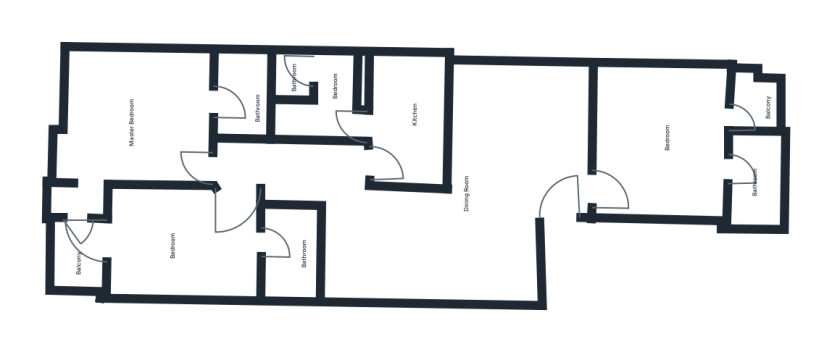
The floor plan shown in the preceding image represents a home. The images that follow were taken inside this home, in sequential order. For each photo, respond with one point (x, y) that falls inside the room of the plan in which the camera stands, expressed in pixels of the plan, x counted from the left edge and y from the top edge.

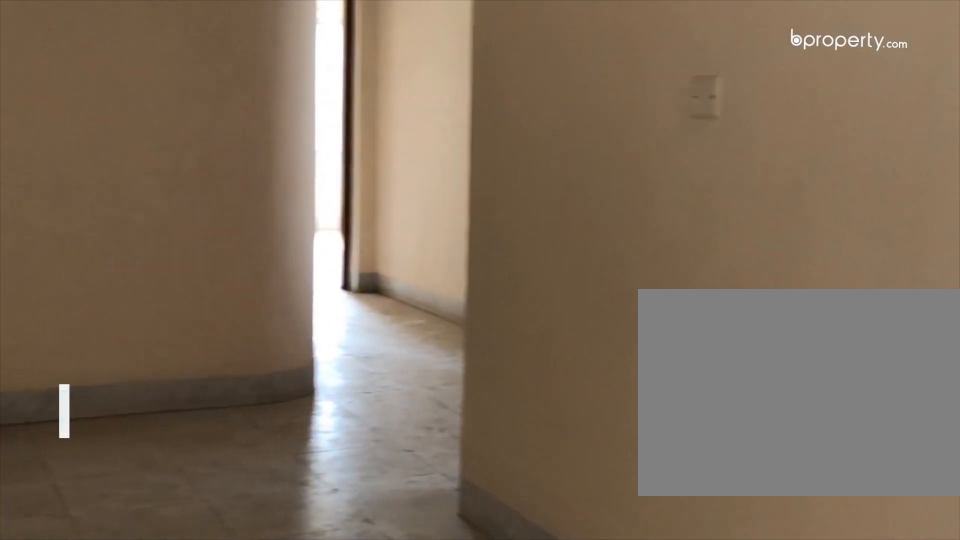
(531, 165)
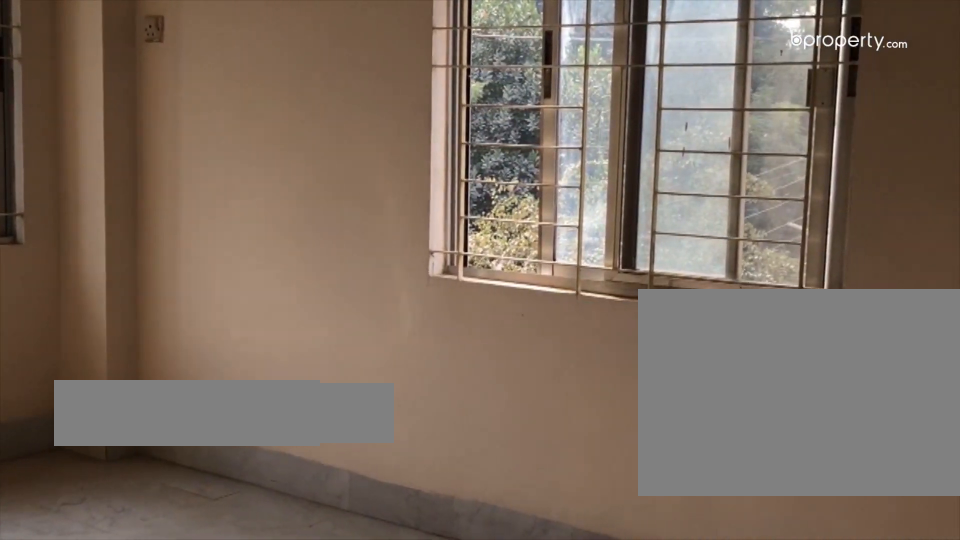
(128, 119)
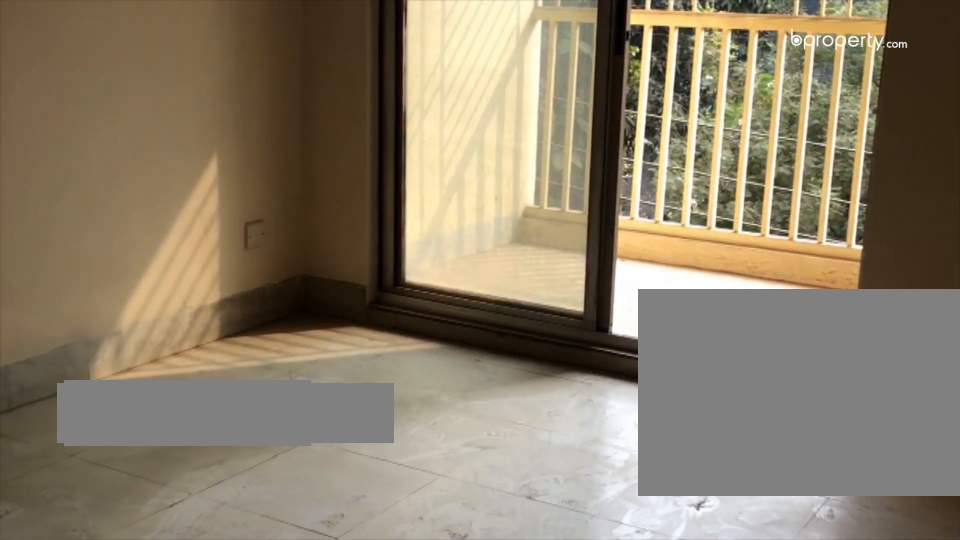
(181, 238)
